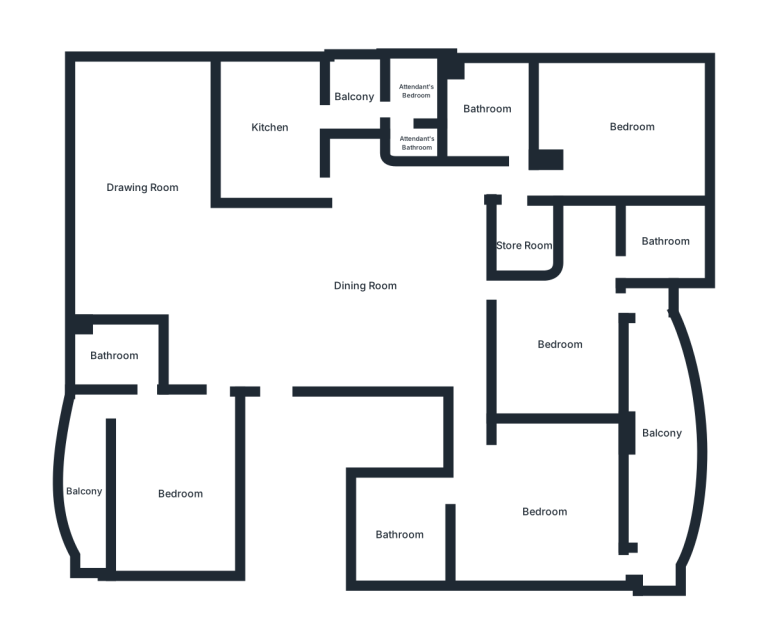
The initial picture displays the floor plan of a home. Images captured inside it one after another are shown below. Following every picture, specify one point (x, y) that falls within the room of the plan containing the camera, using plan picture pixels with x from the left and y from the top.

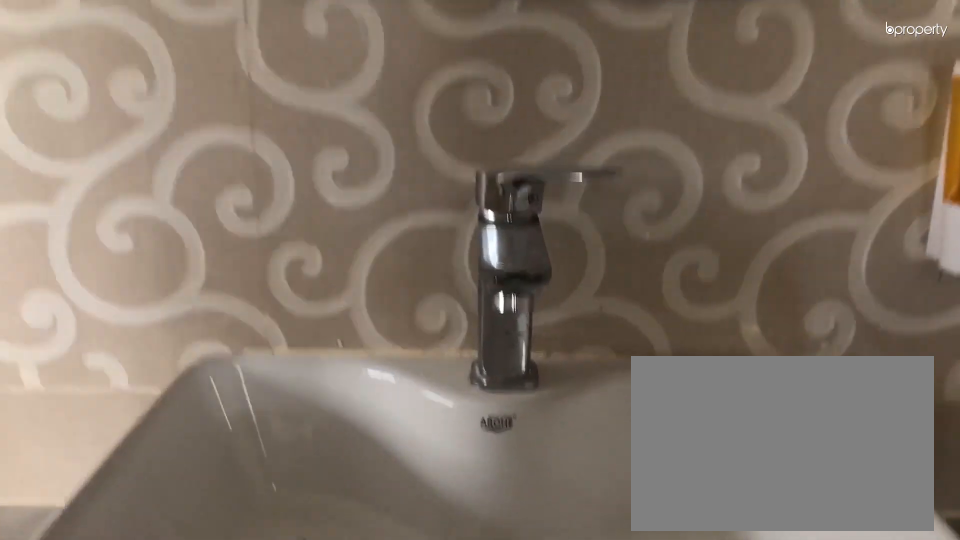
(397, 530)
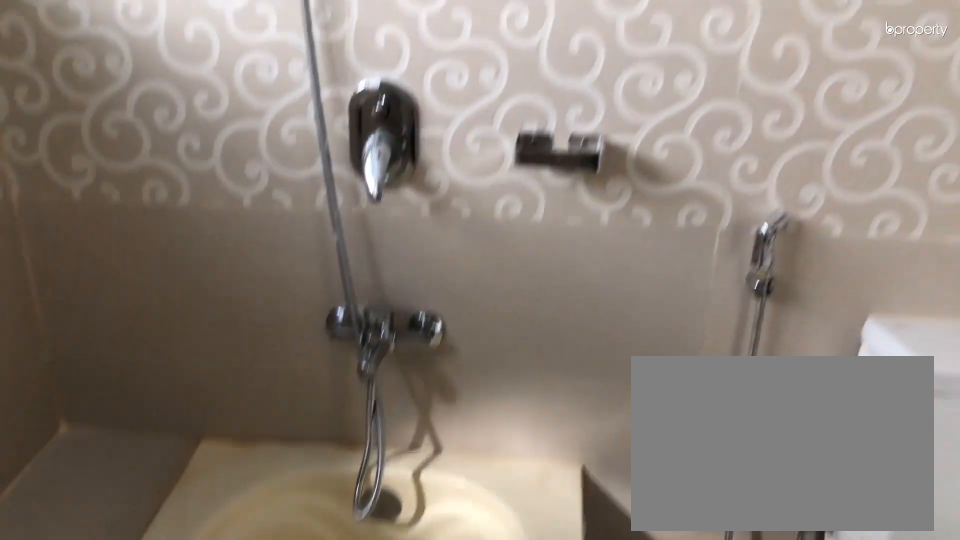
(397, 530)
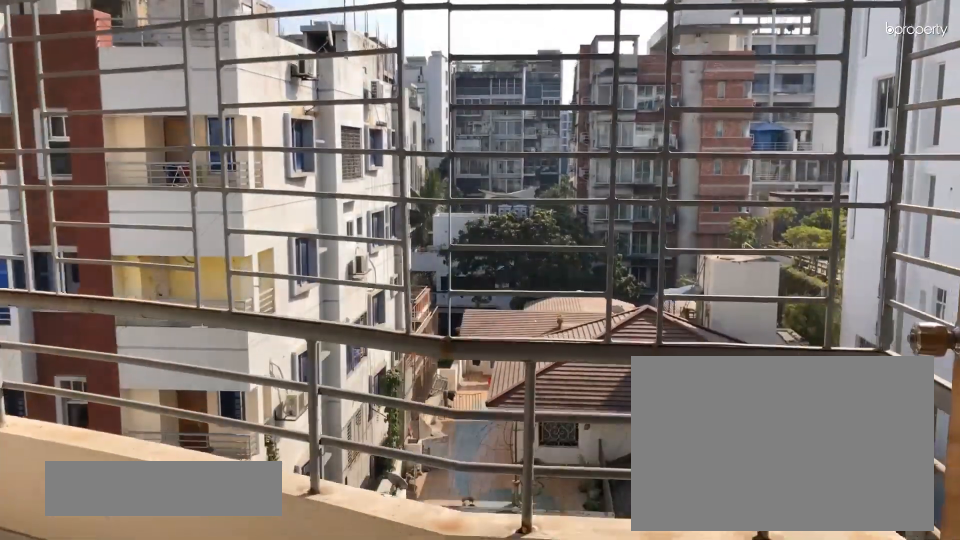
(655, 523)
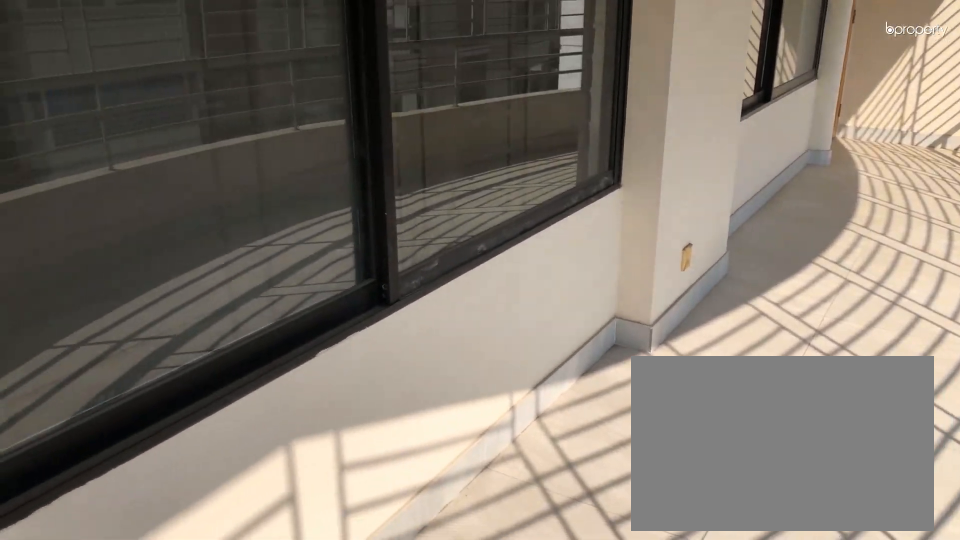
(662, 410)
